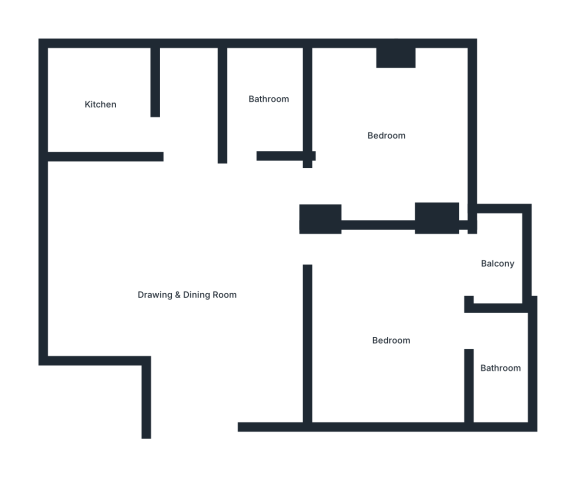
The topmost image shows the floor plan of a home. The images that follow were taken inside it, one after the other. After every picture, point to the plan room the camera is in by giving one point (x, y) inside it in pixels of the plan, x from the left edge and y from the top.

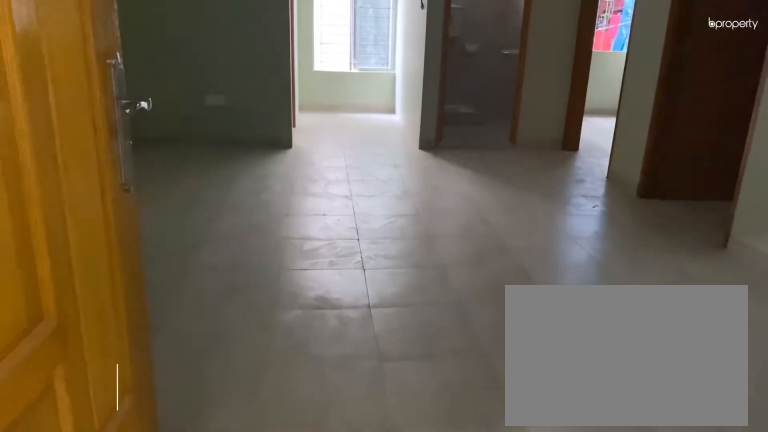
(194, 416)
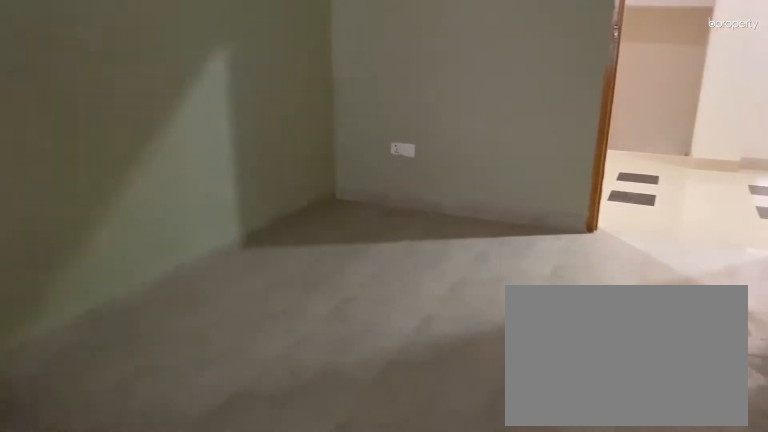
(192, 300)
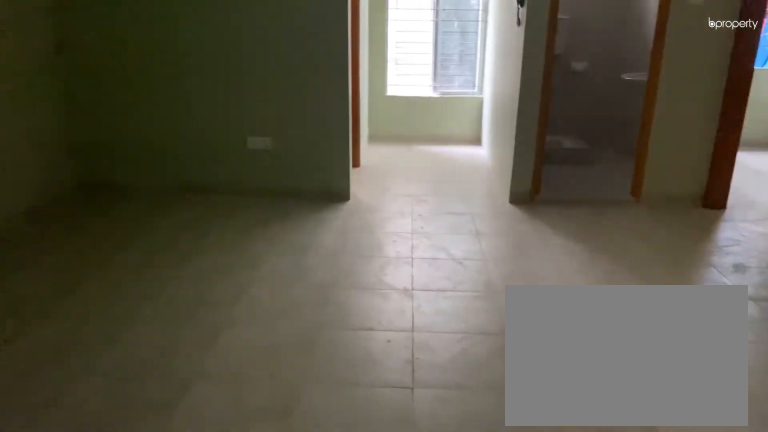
(192, 300)
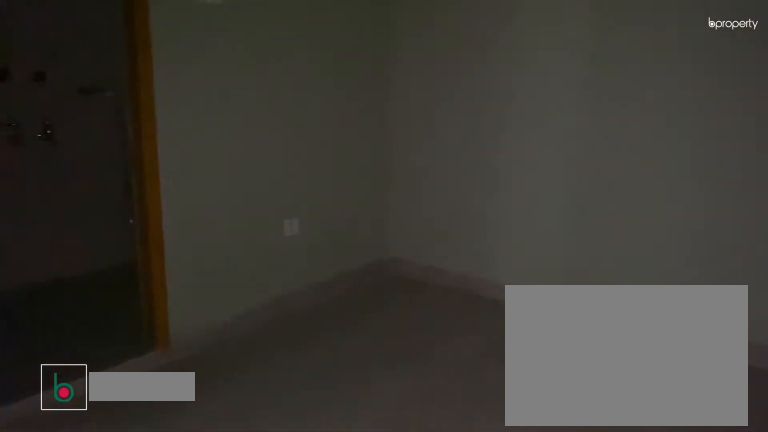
(392, 343)
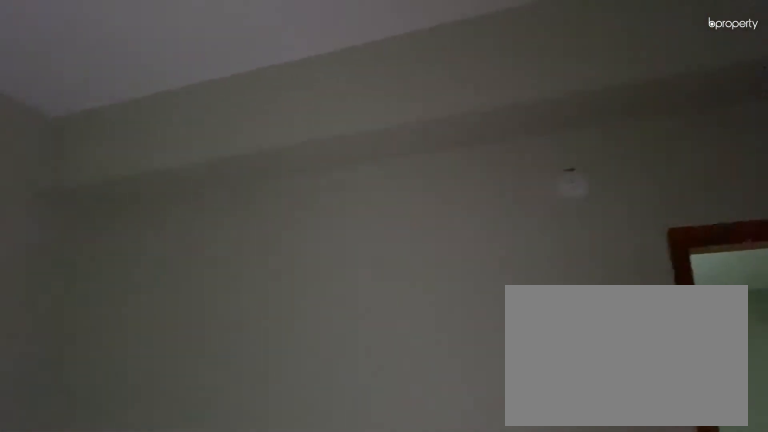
(392, 343)
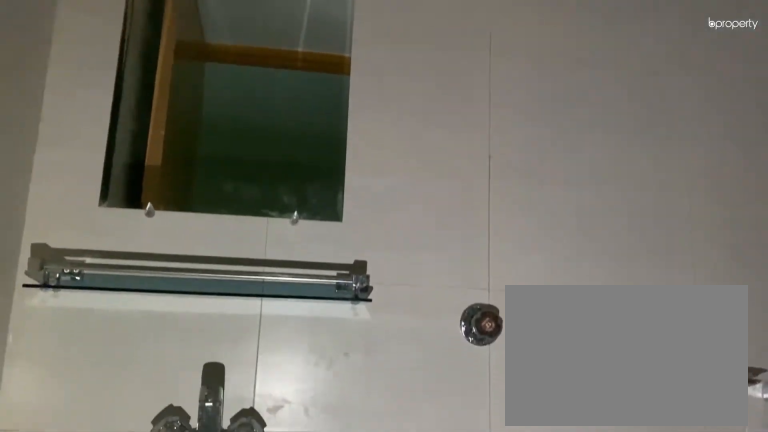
(501, 369)
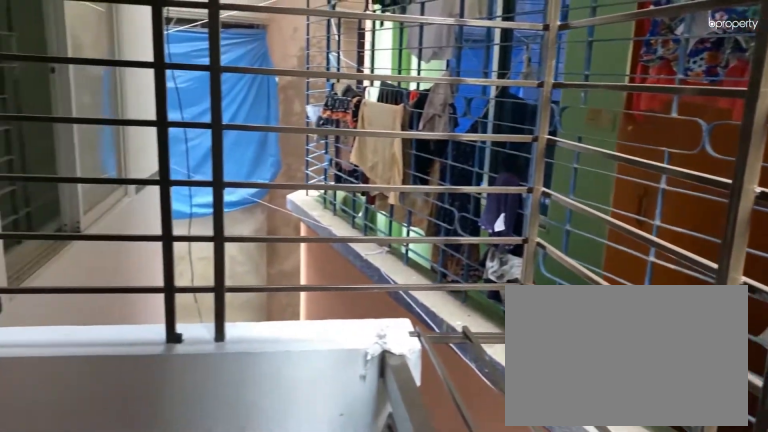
(500, 261)
